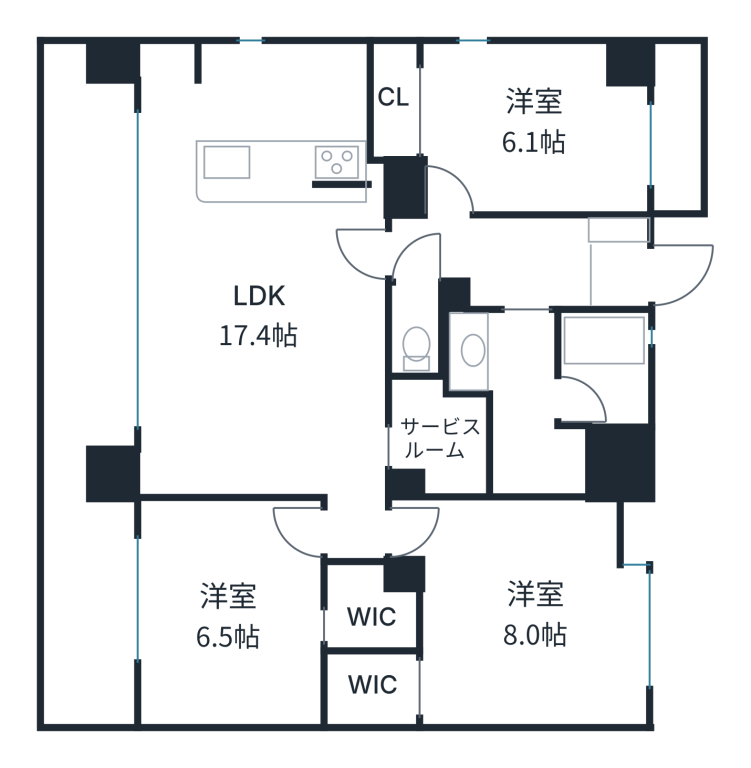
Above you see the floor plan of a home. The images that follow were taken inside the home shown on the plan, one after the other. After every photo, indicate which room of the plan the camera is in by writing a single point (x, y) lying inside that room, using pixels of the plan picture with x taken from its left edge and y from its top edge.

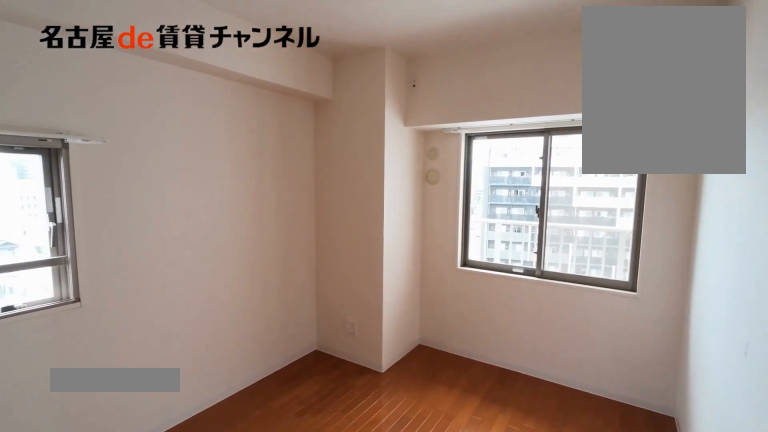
(509, 127)
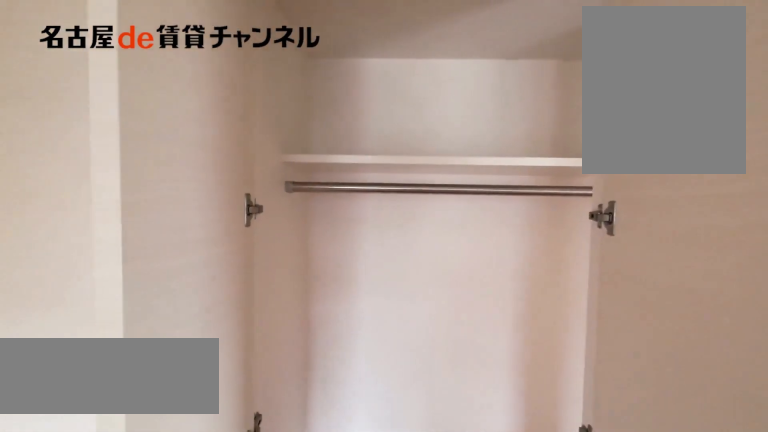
(508, 127)
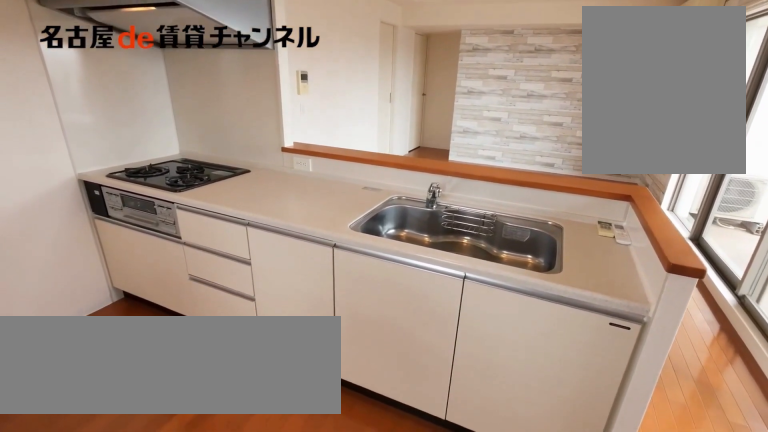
(258, 268)
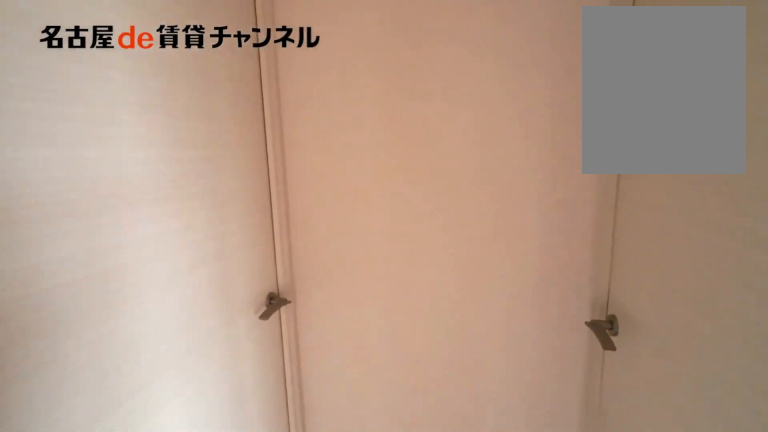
(437, 438)
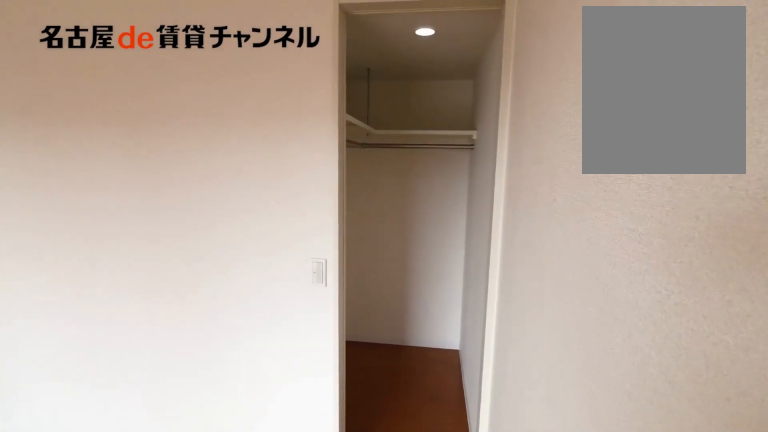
(255, 624)
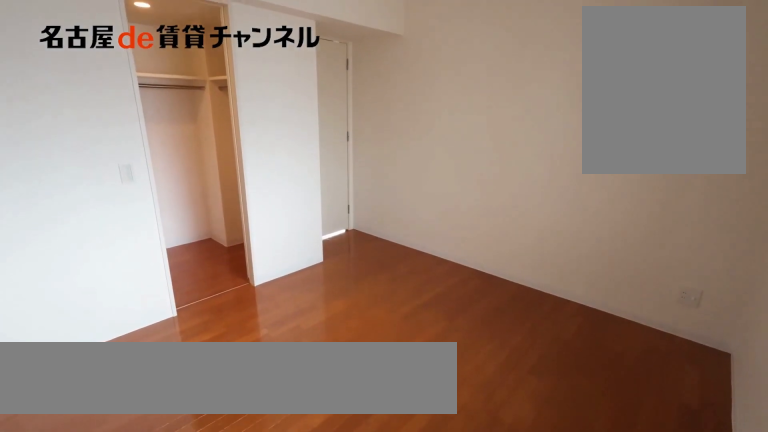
(501, 607)
